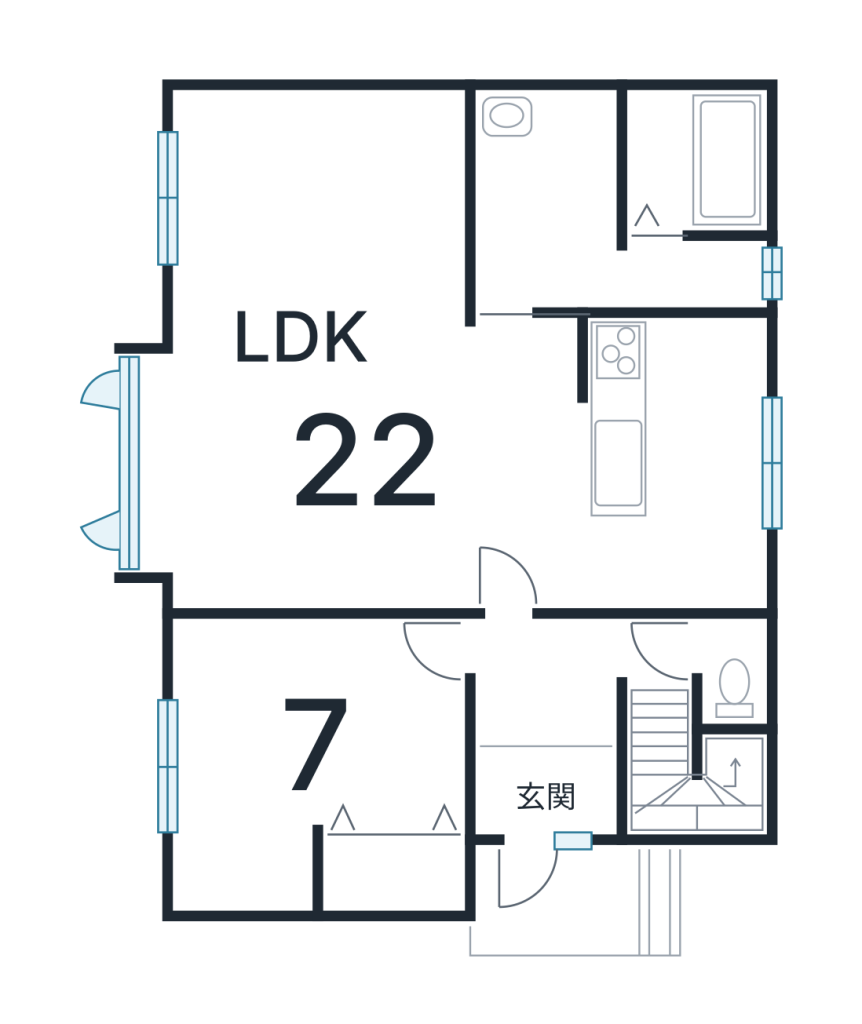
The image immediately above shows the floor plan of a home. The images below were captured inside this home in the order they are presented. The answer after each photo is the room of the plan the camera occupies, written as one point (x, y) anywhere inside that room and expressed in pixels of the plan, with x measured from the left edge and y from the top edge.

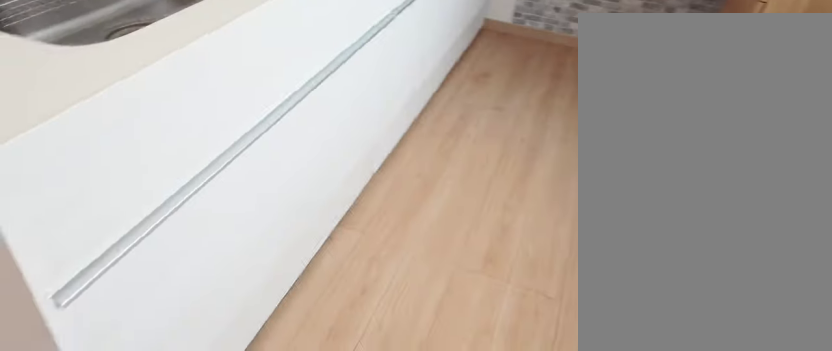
(689, 481)
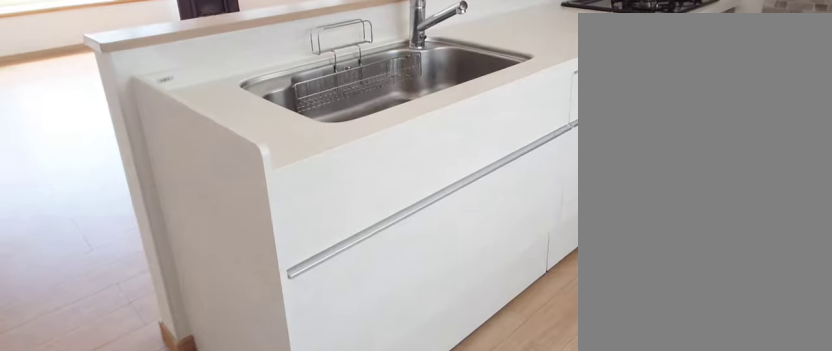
(689, 481)
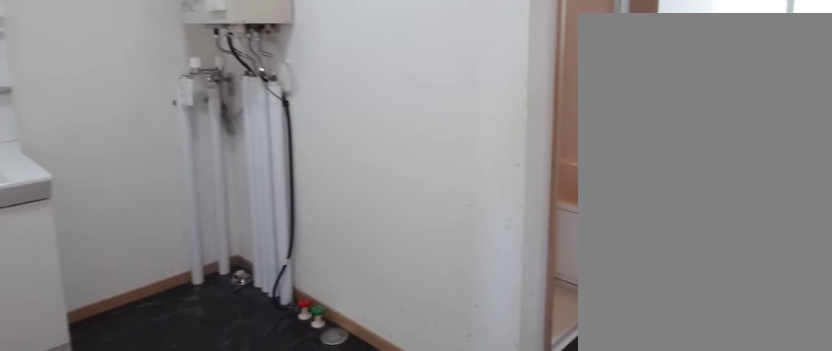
(543, 241)
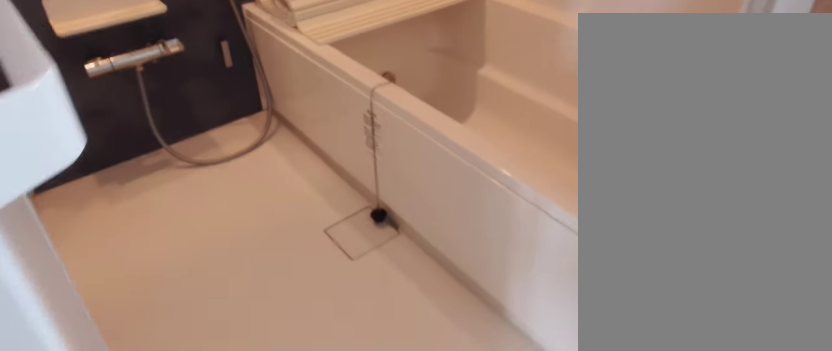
(698, 187)
